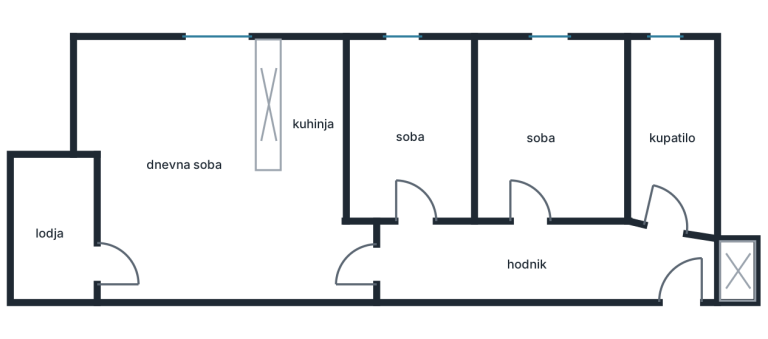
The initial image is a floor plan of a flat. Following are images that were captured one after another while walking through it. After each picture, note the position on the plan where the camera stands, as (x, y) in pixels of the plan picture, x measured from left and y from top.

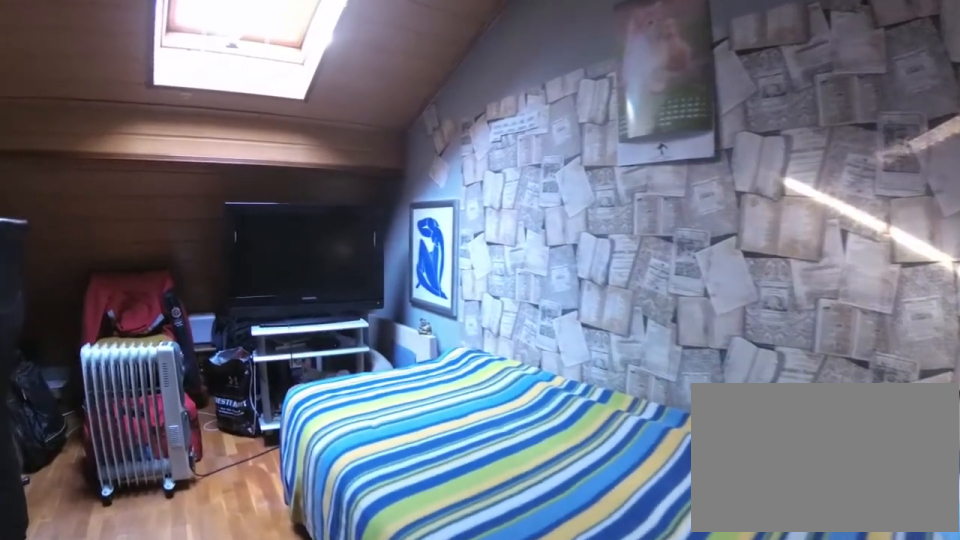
(413, 210)
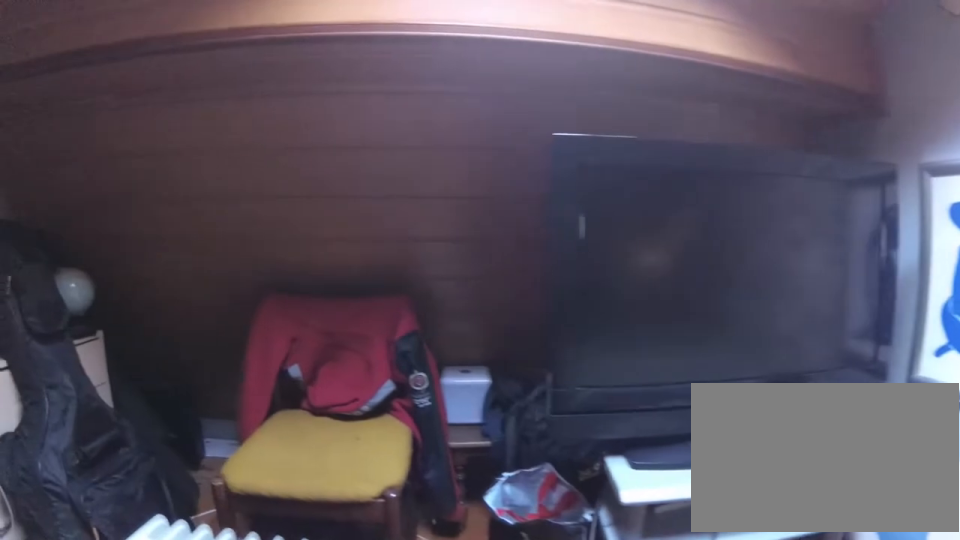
(440, 140)
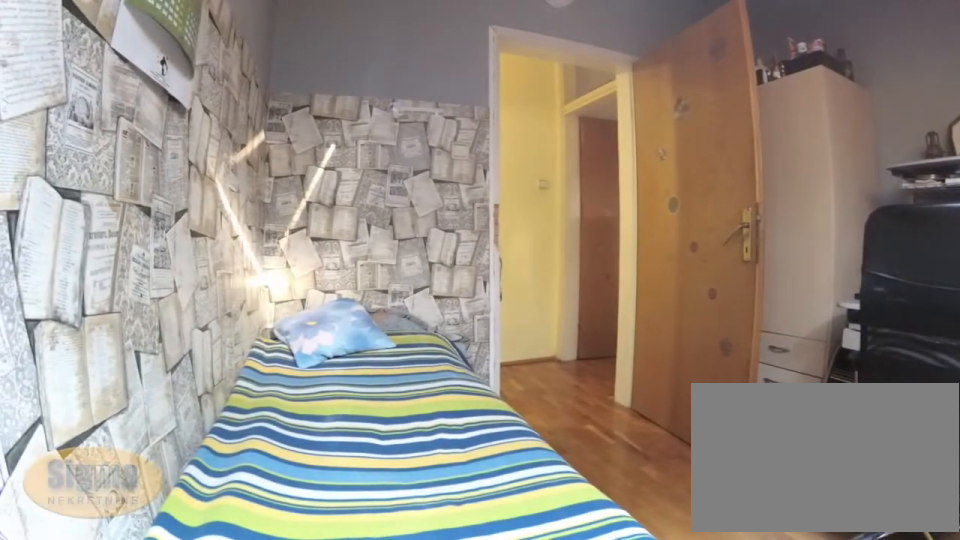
(441, 75)
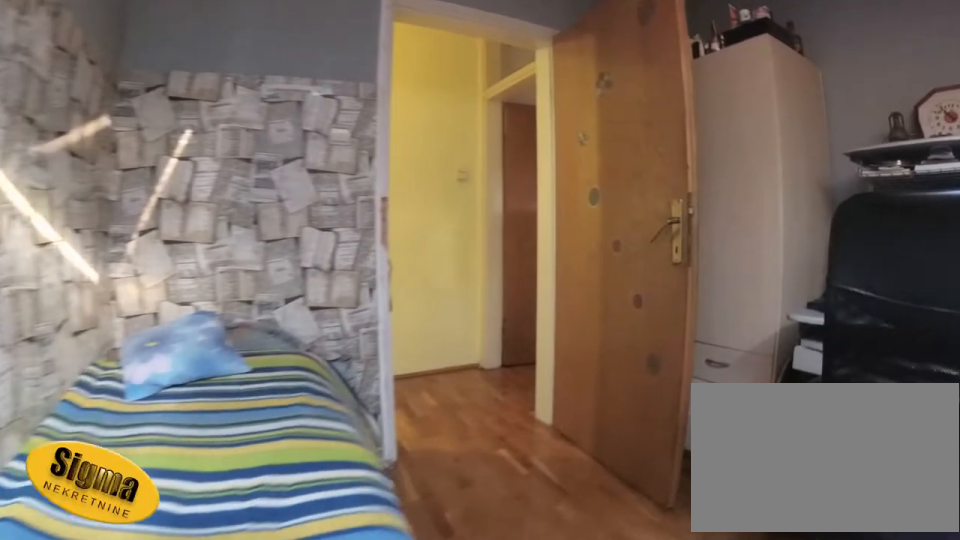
(428, 98)
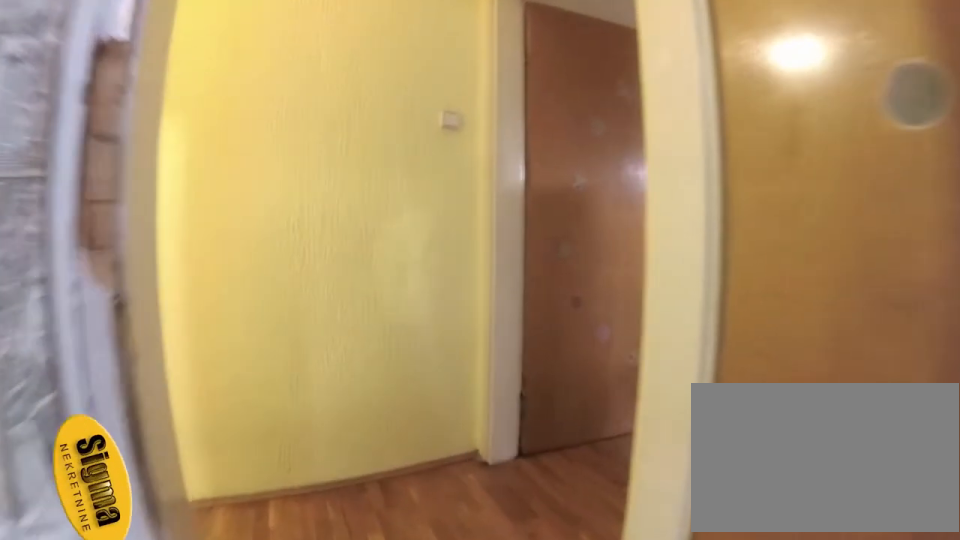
(414, 174)
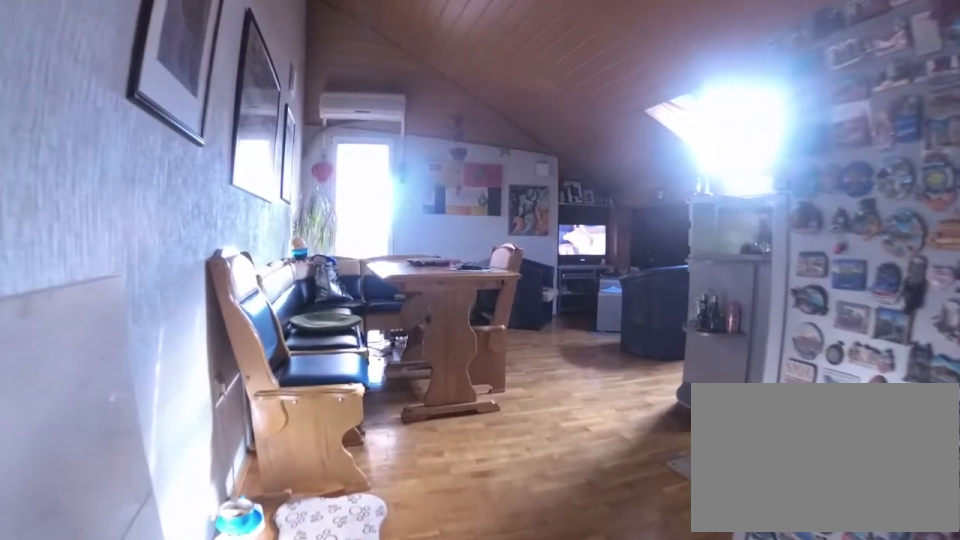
(386, 266)
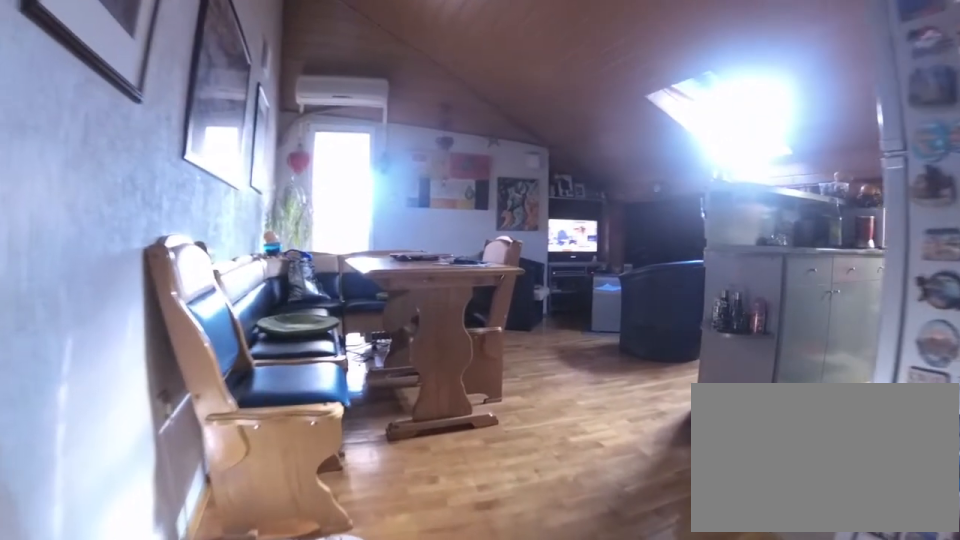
(379, 265)
